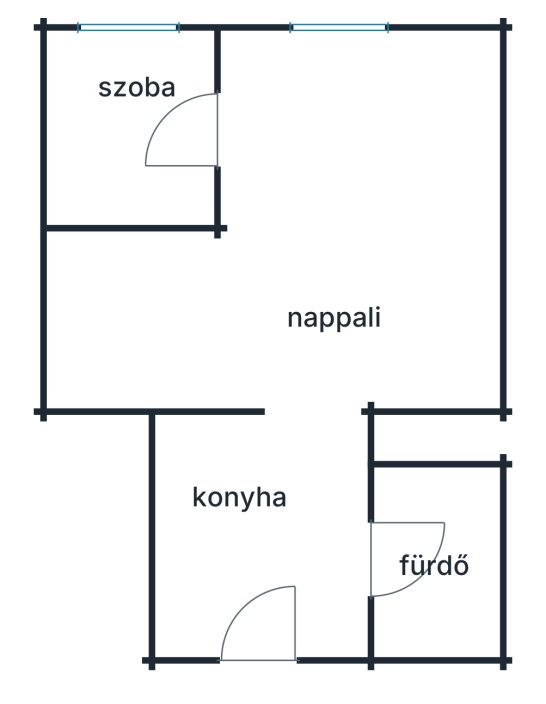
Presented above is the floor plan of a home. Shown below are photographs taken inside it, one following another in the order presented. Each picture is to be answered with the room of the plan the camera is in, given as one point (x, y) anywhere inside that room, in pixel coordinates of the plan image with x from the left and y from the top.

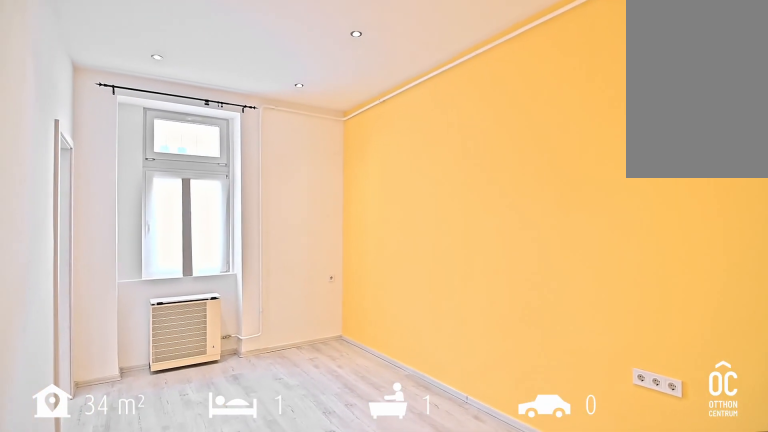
(342, 259)
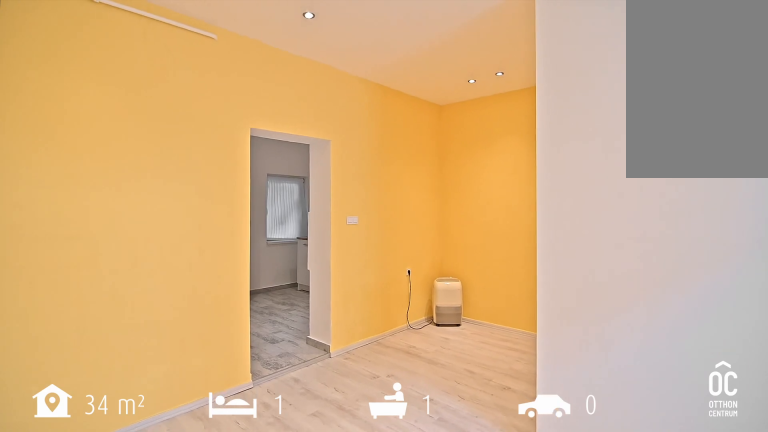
(342, 259)
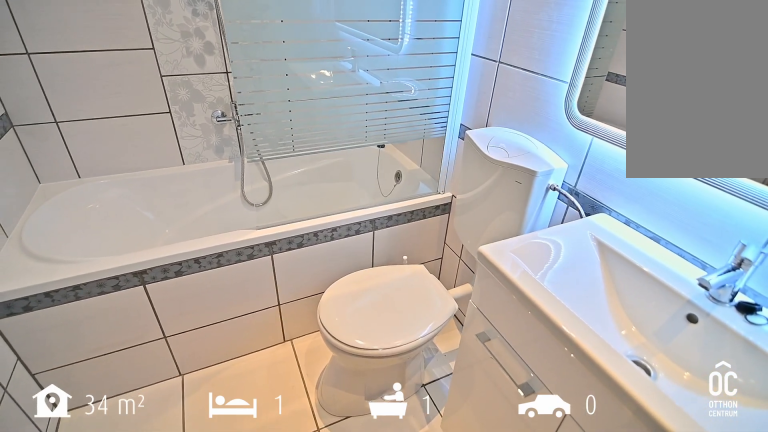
(437, 560)
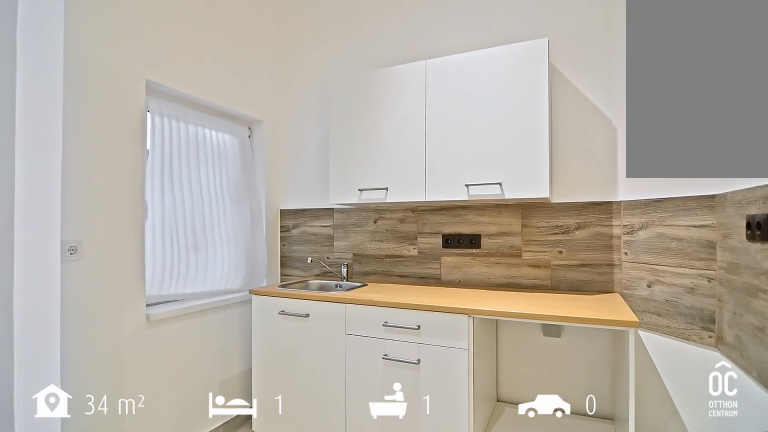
(258, 538)
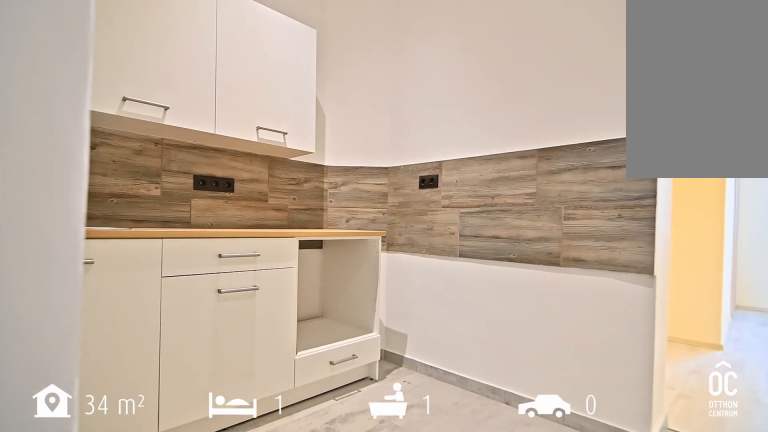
(258, 538)
